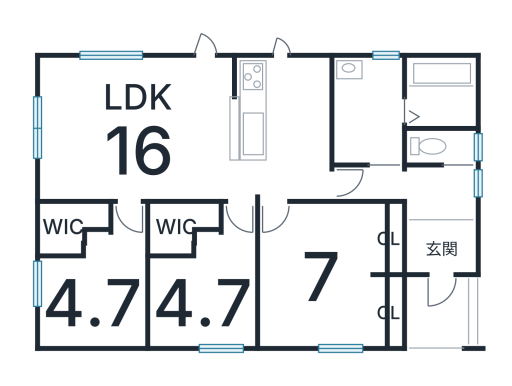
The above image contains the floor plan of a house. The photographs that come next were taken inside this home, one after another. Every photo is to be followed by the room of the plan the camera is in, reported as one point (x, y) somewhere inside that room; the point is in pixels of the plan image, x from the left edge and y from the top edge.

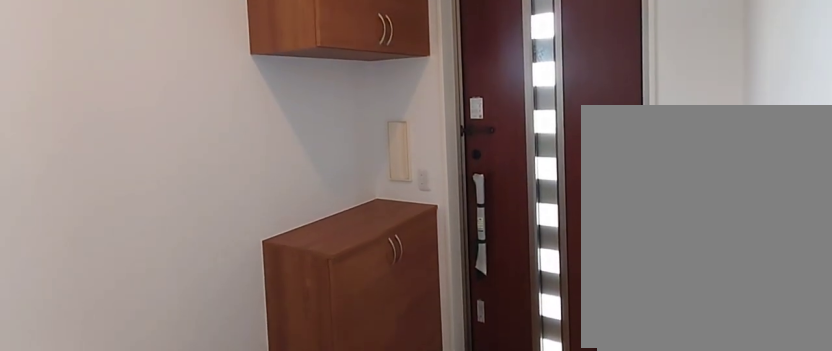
(444, 241)
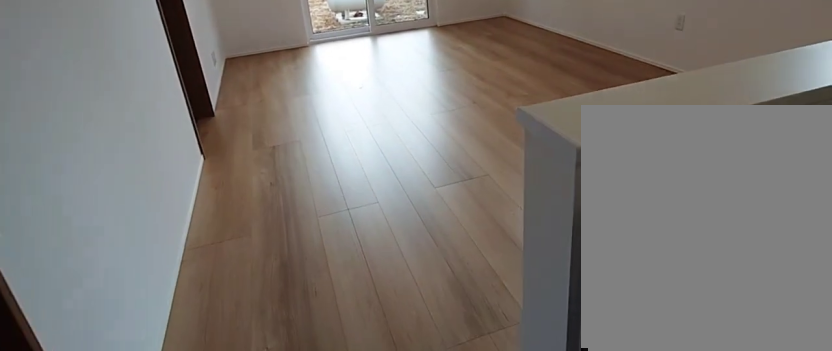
(136, 125)
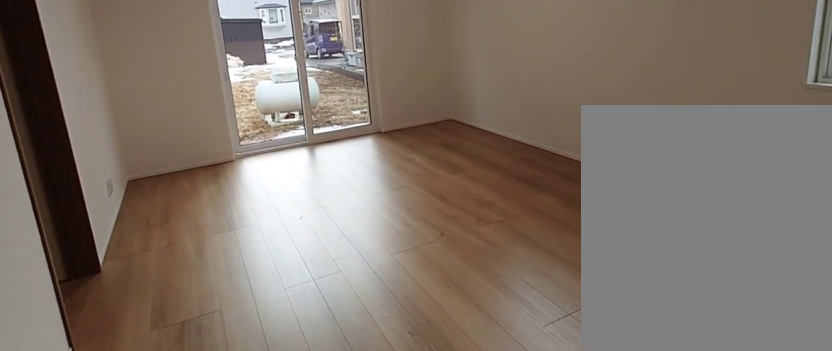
(136, 125)
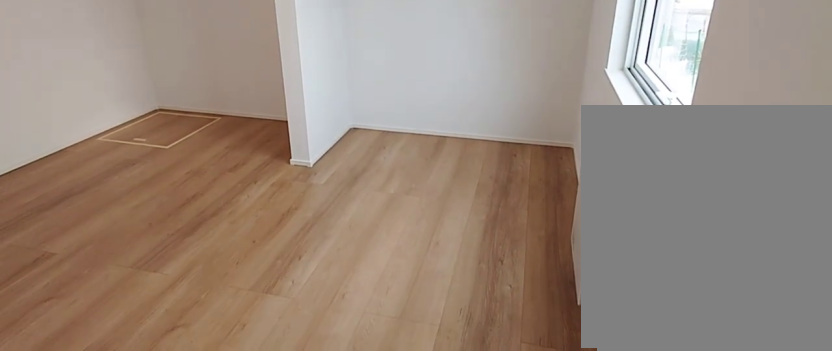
(323, 273)
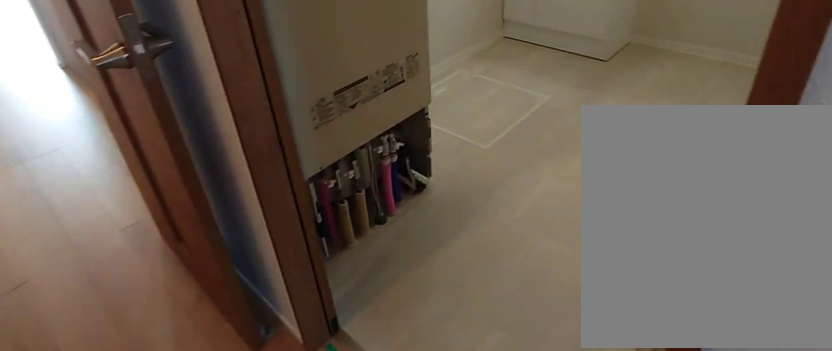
(365, 109)
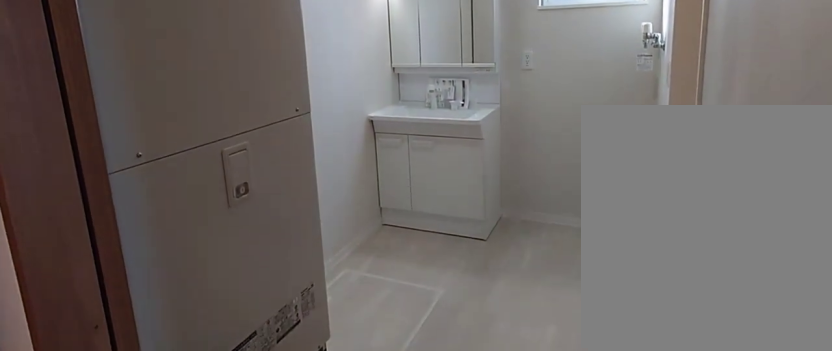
(365, 109)
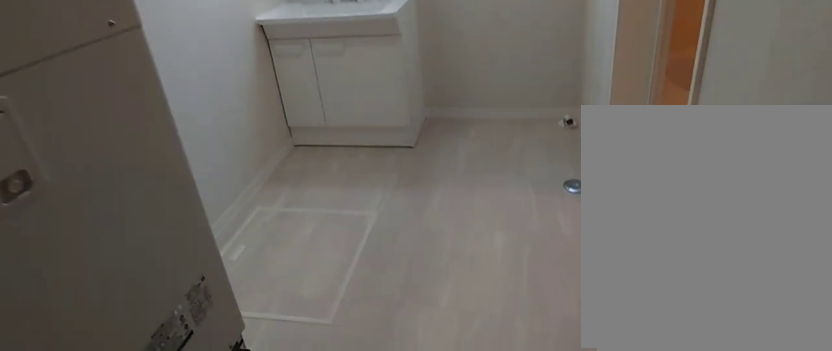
(365, 109)
